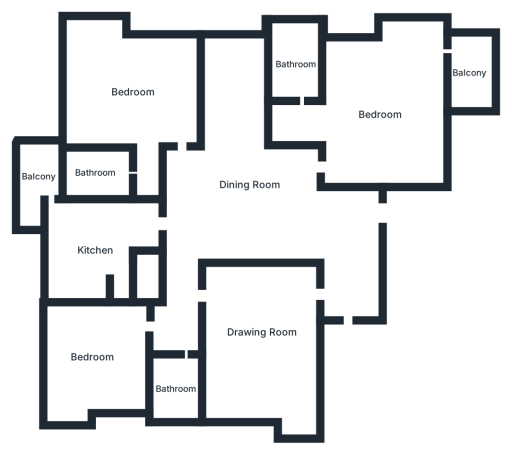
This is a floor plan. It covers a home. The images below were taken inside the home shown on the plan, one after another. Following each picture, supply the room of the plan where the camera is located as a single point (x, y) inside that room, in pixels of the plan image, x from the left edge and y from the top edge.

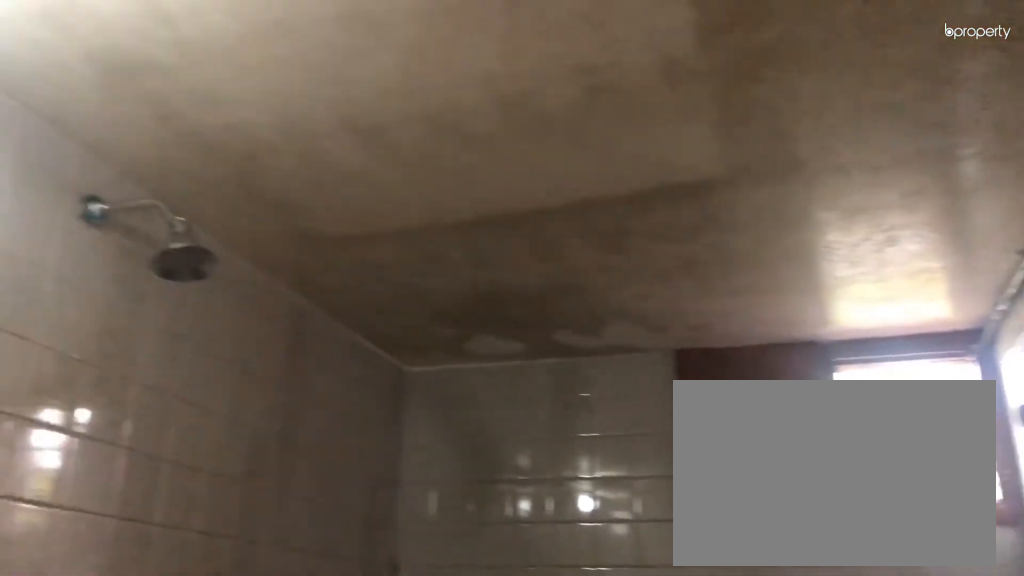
(295, 66)
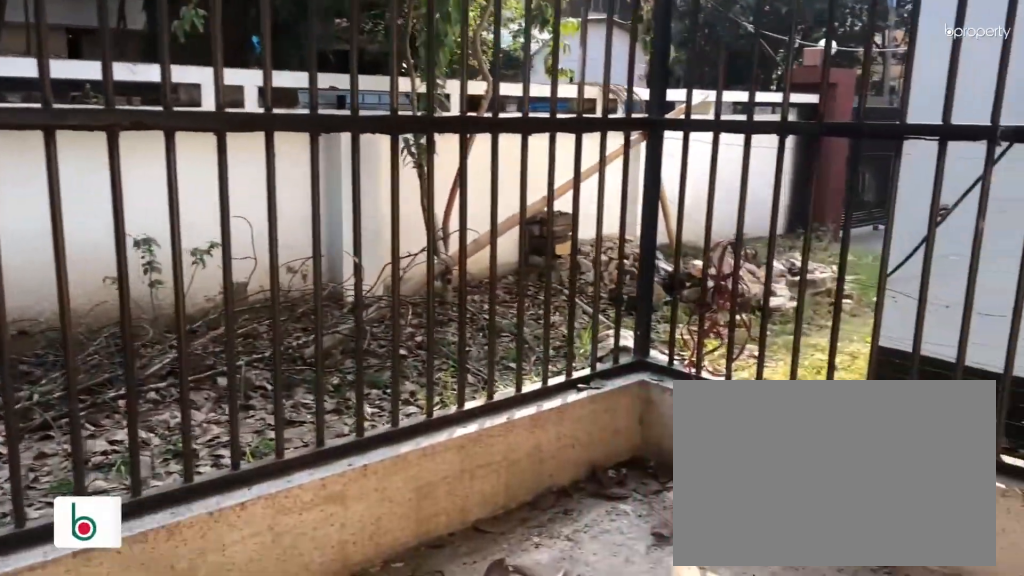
(472, 70)
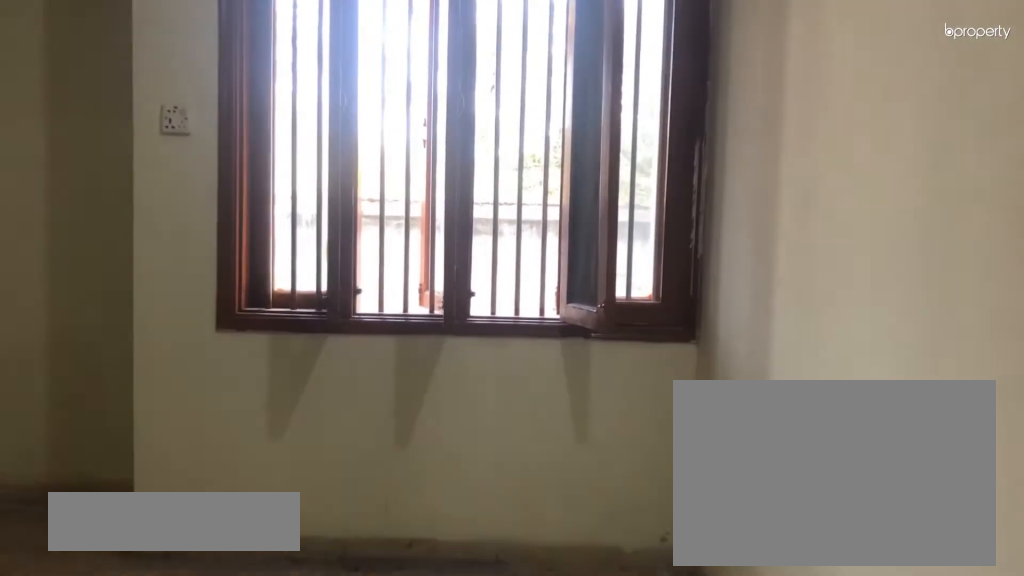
(132, 96)
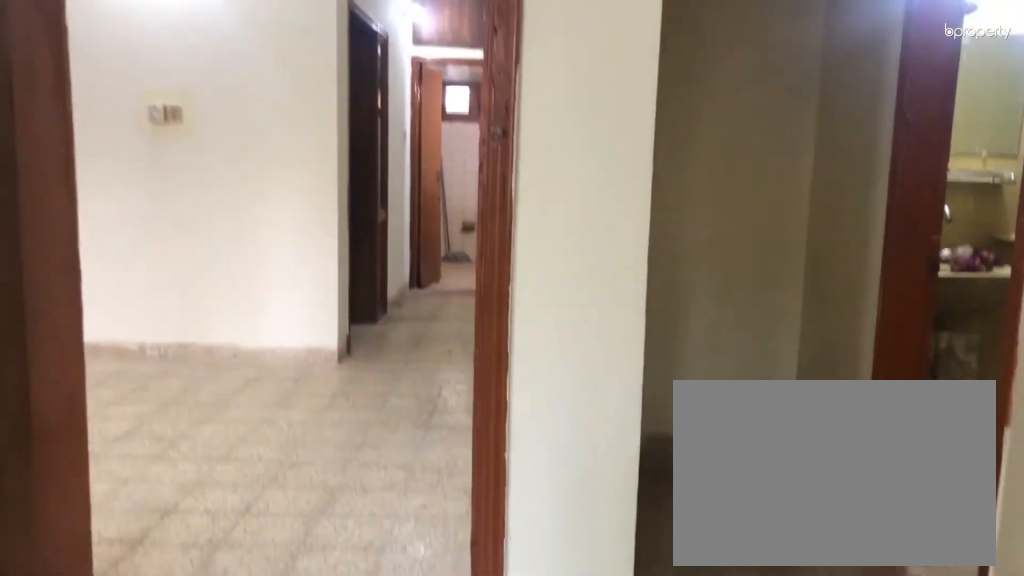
(132, 96)
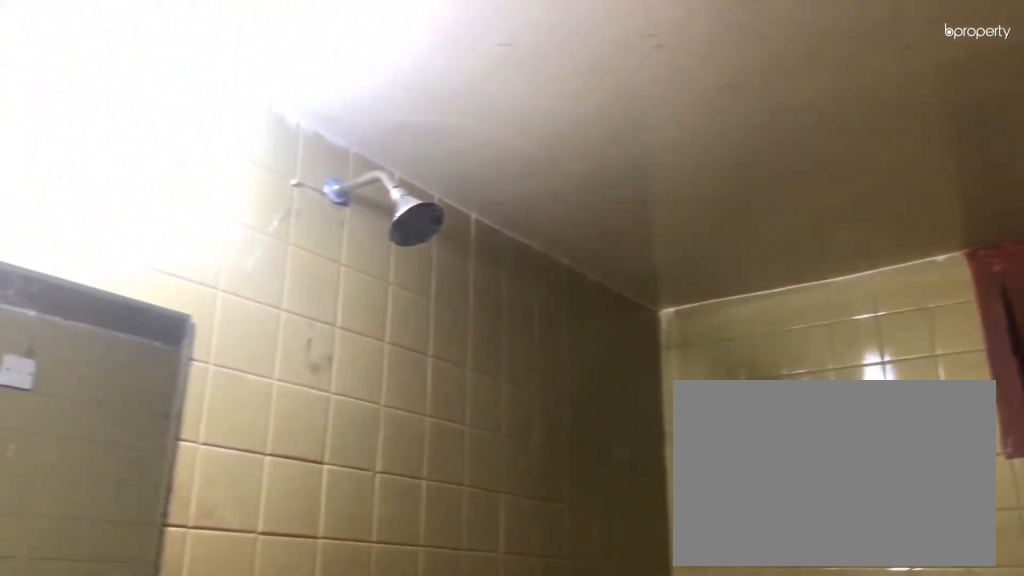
(95, 173)
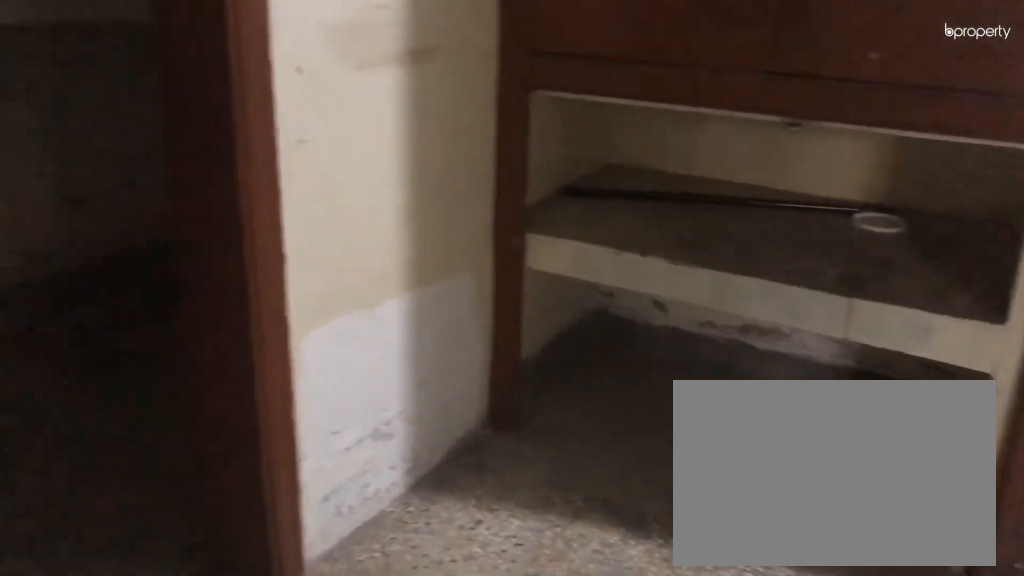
(92, 256)
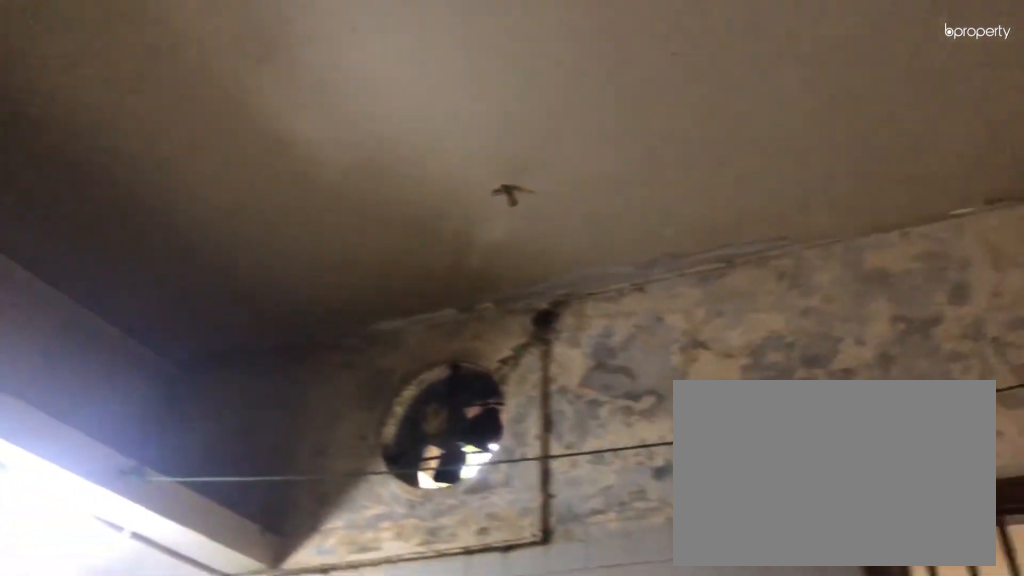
(92, 256)
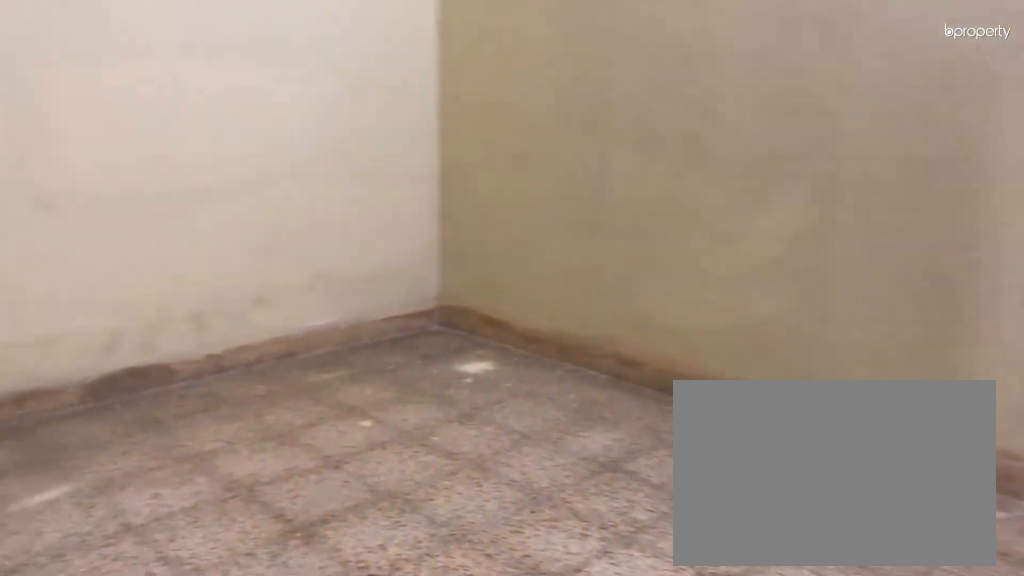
(95, 356)
